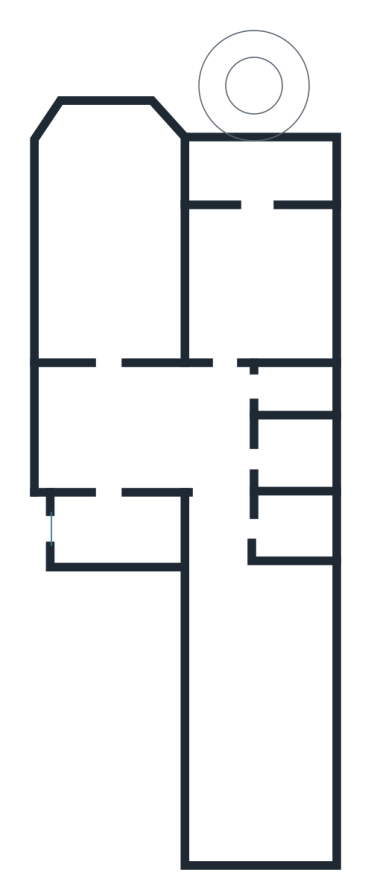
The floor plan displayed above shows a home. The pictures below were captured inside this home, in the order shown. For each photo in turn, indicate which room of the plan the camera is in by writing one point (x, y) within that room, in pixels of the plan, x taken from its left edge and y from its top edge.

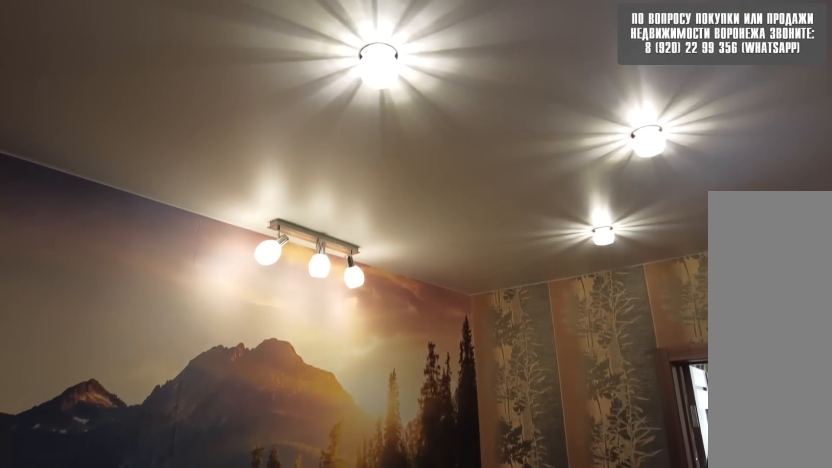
(118, 442)
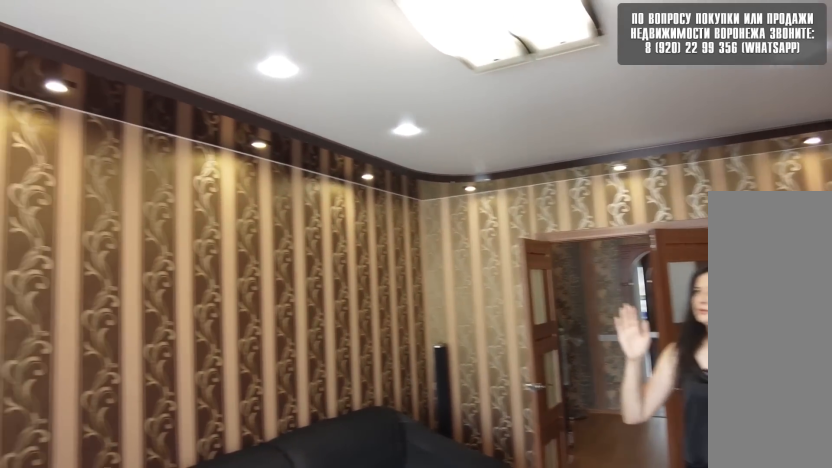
(107, 315)
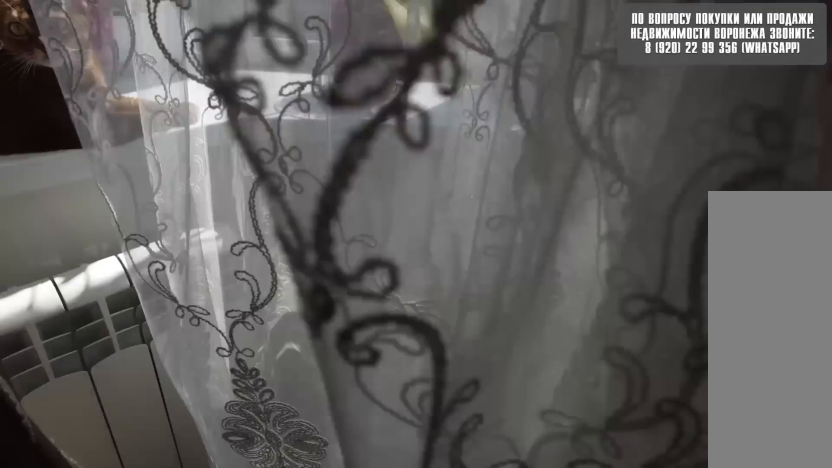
(107, 315)
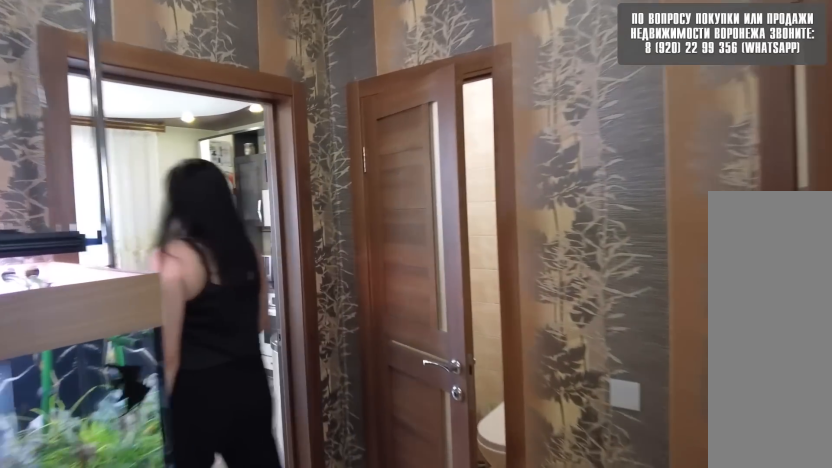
(113, 451)
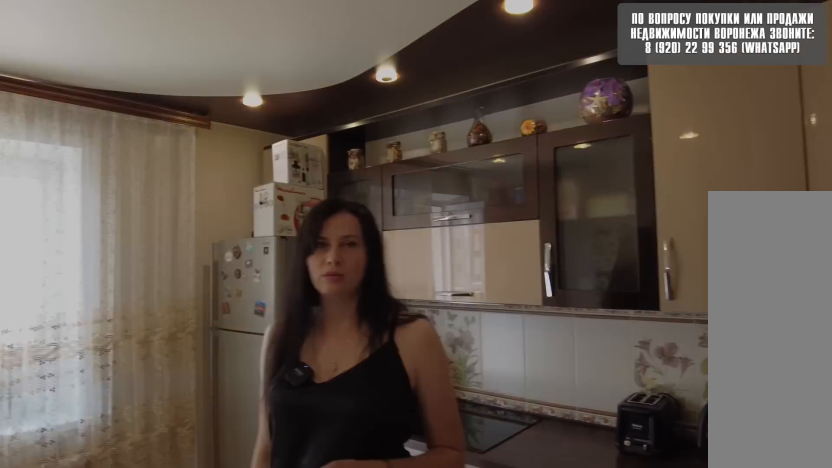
(264, 315)
